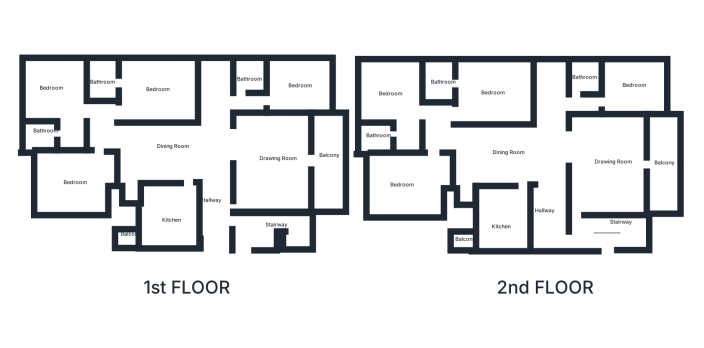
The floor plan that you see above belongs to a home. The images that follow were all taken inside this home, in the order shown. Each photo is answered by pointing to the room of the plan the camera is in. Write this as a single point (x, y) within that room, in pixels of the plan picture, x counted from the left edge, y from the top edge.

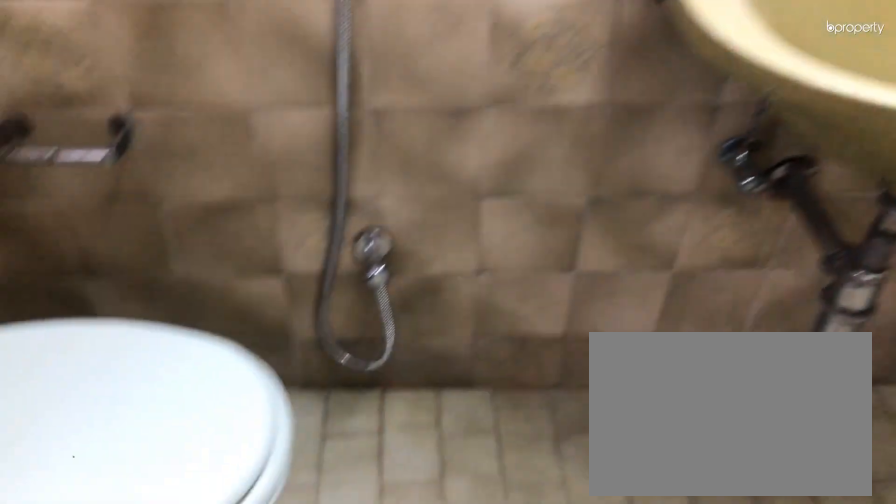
(40, 136)
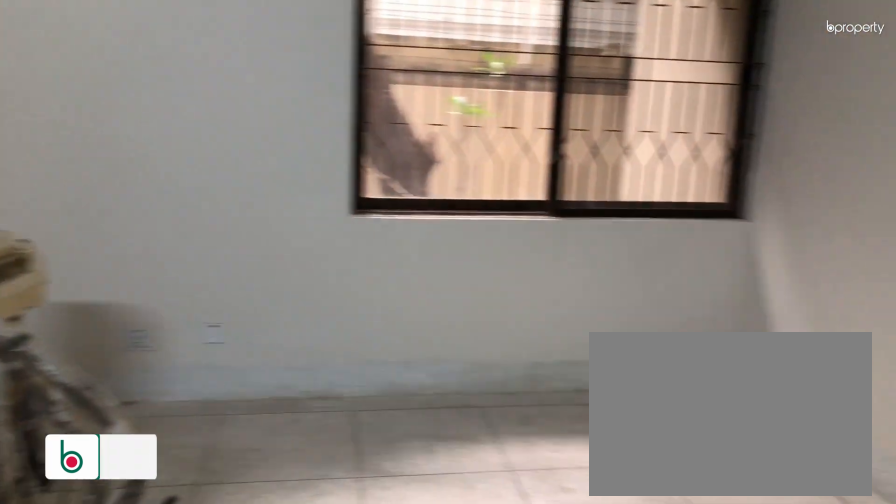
(76, 180)
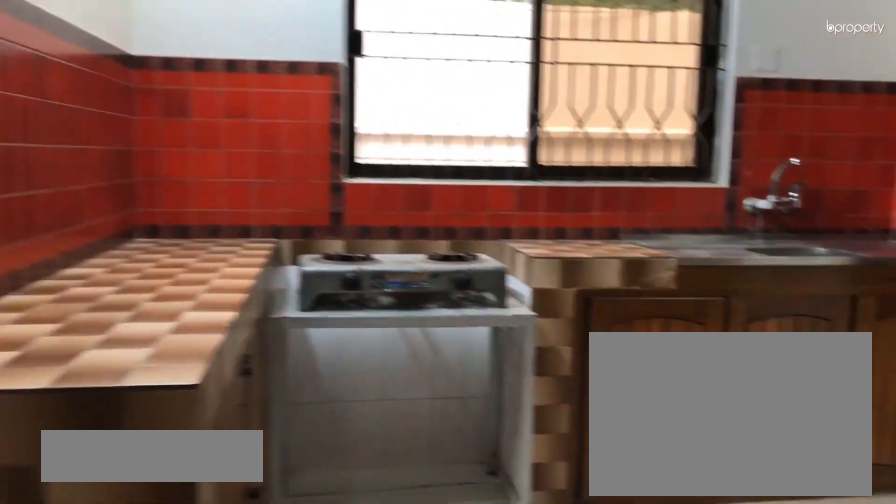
(169, 217)
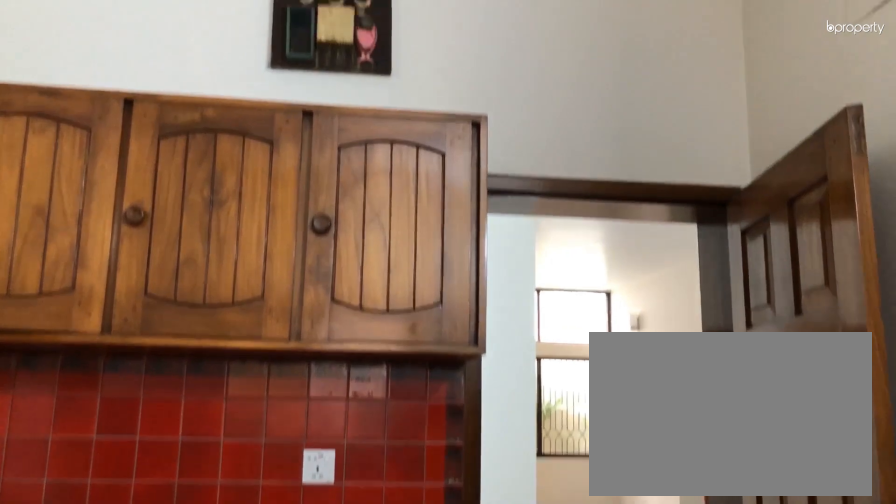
(169, 215)
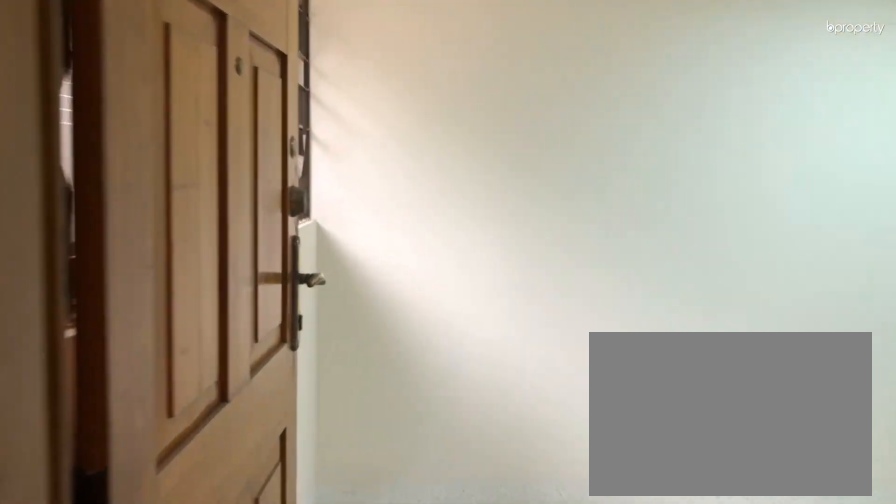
(595, 239)
